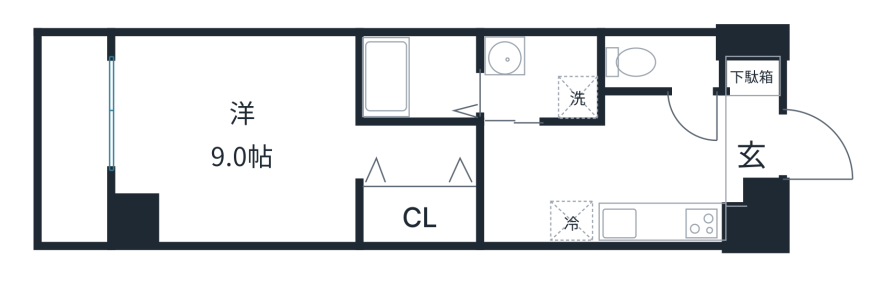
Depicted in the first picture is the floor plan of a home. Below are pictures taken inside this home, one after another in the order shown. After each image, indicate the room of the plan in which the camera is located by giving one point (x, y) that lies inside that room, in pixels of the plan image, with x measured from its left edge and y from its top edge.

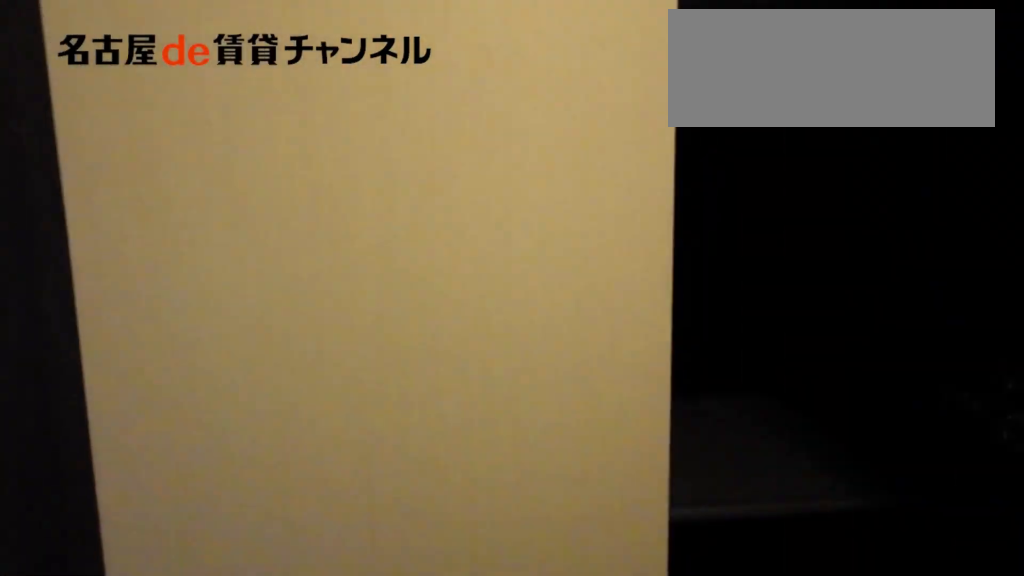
(751, 132)
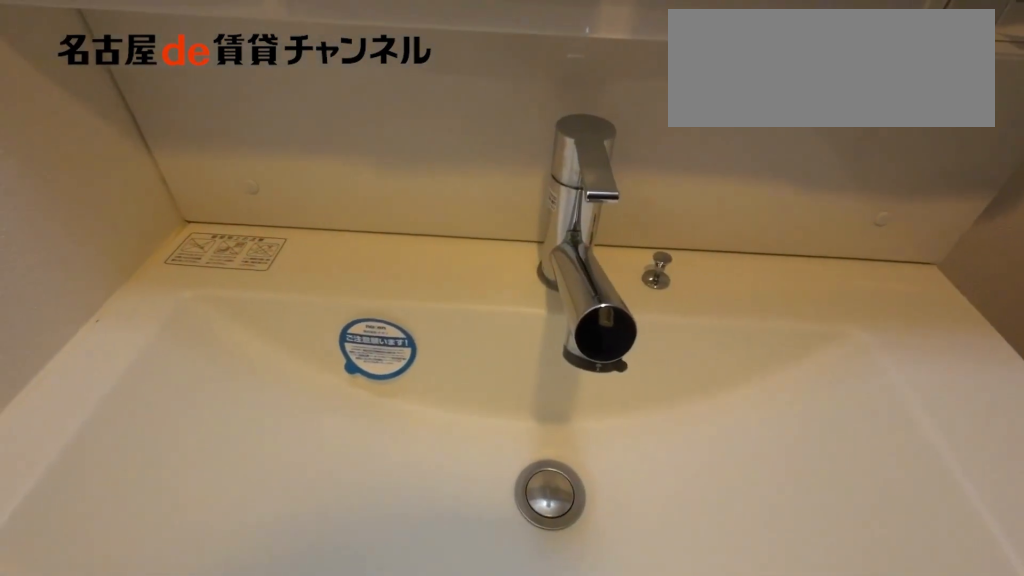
(543, 77)
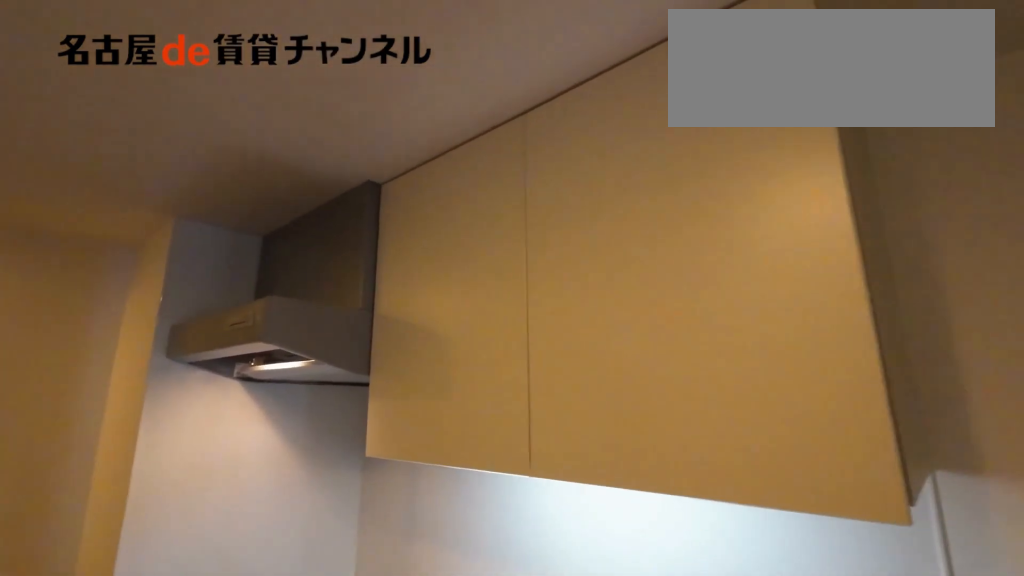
(640, 220)
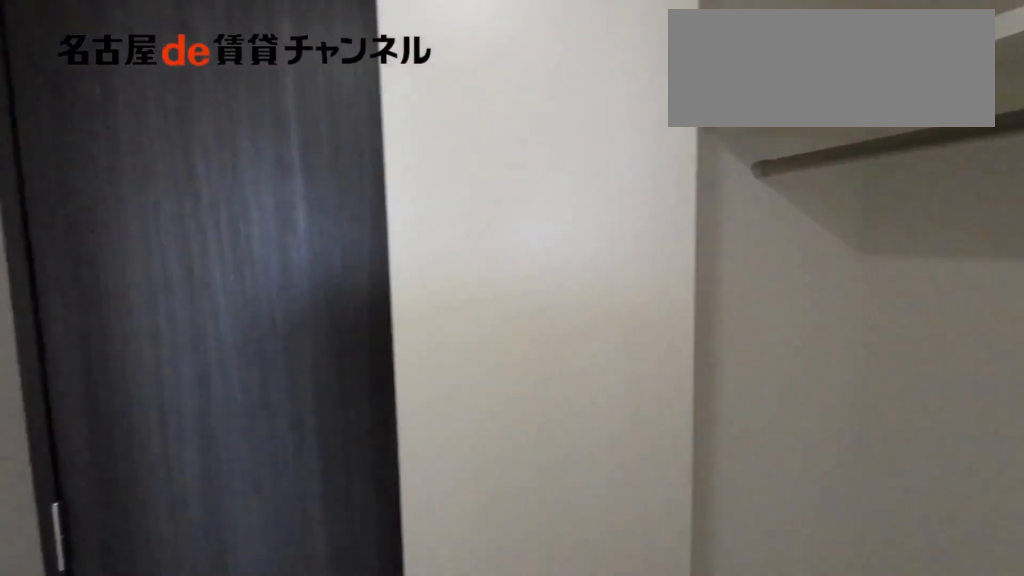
(421, 214)
